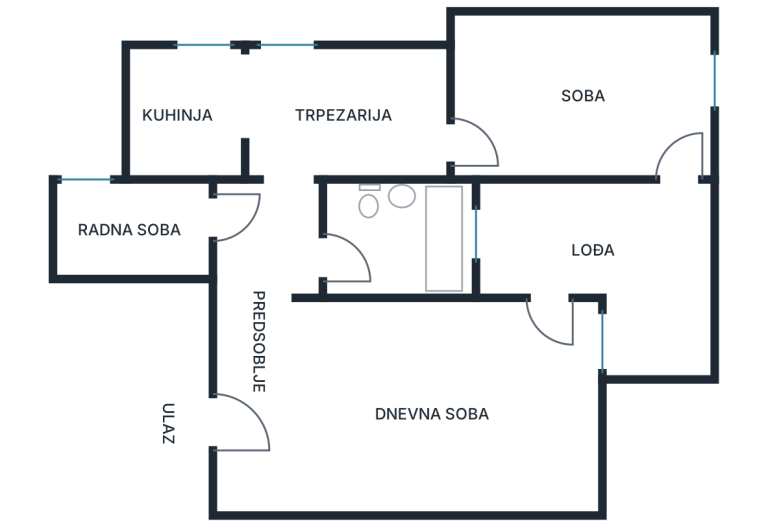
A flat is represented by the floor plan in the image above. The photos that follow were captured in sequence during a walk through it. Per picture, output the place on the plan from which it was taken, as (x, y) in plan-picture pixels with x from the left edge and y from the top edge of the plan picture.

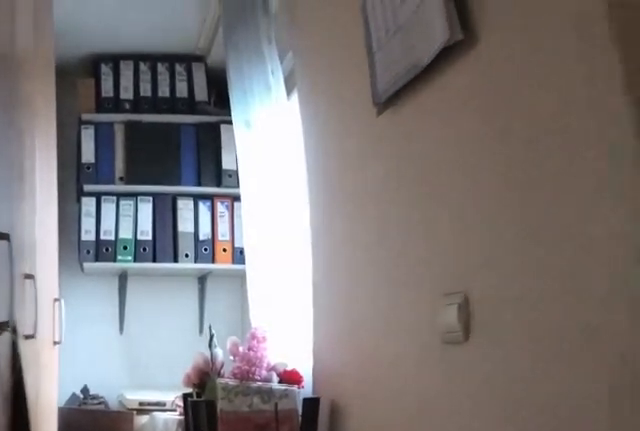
(221, 219)
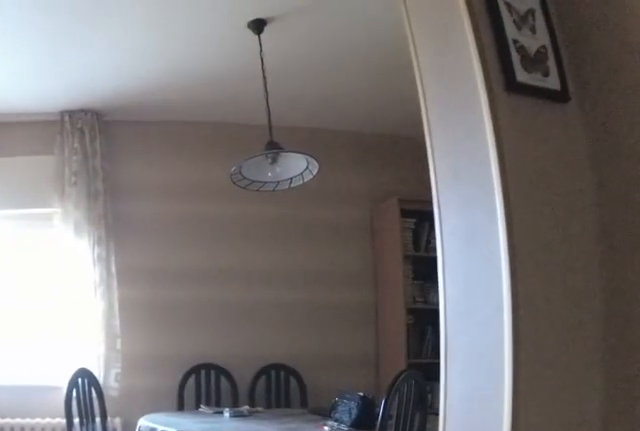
(279, 249)
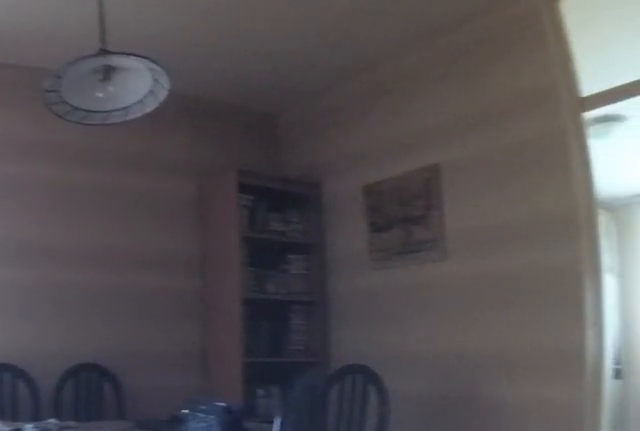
(271, 202)
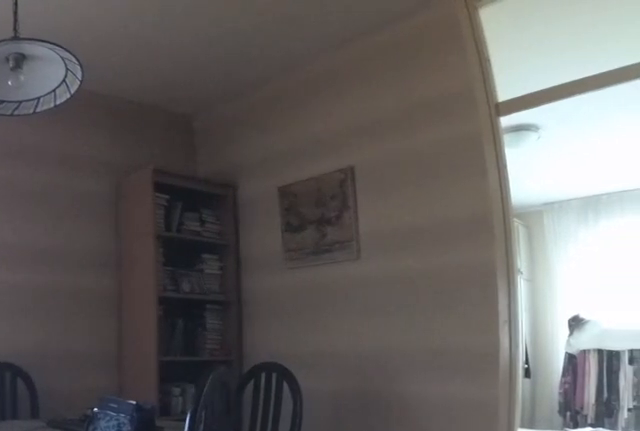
(266, 181)
